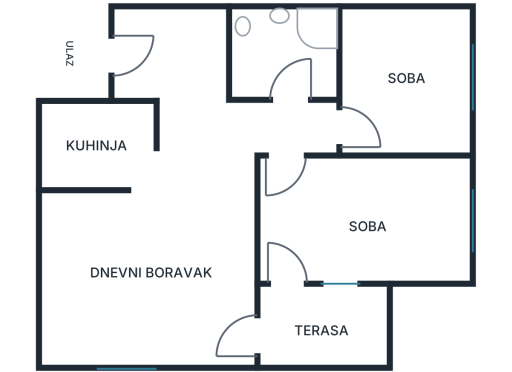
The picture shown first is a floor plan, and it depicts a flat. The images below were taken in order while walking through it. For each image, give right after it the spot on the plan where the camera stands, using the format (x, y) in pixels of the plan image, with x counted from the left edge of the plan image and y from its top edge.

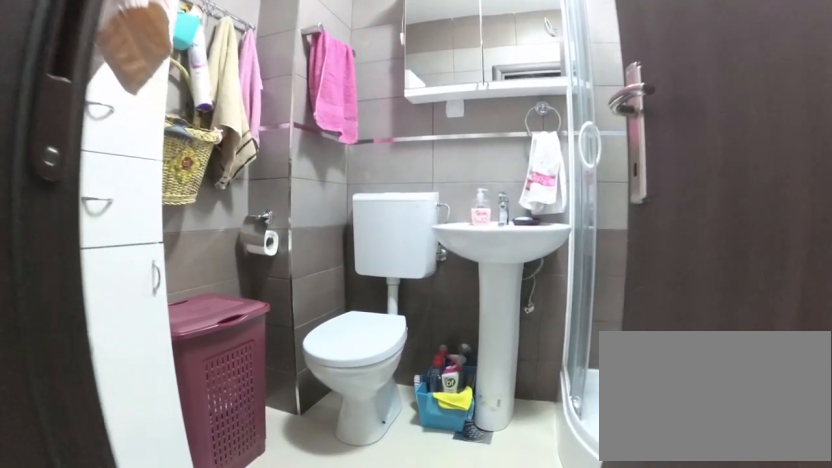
(297, 130)
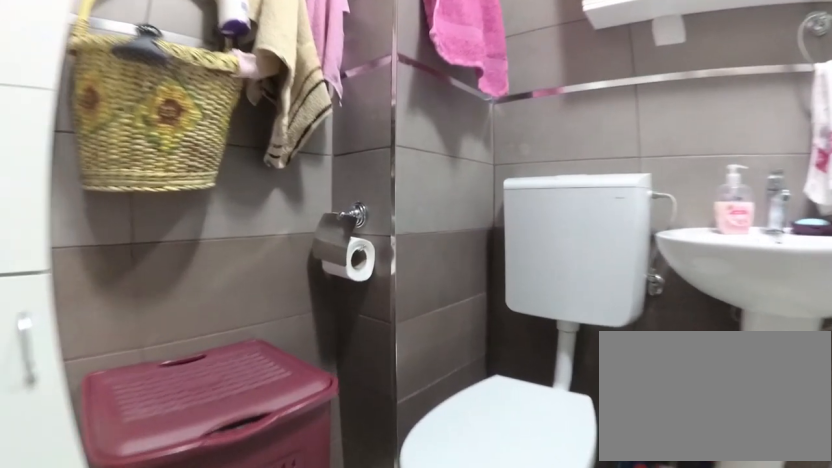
(275, 78)
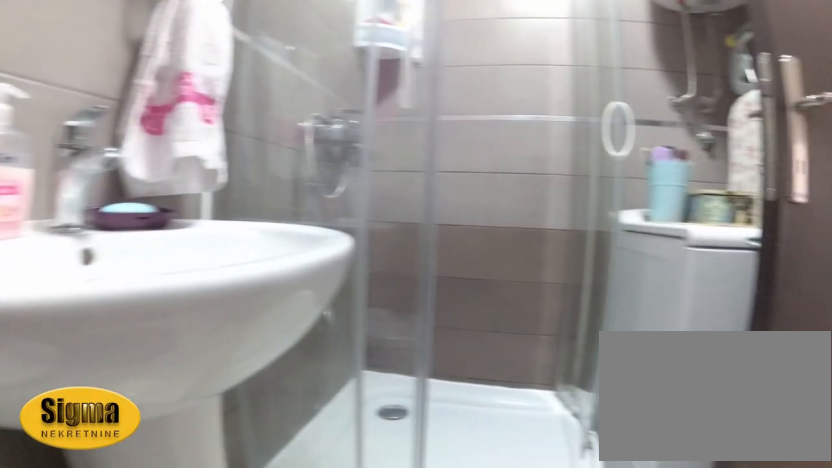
(250, 56)
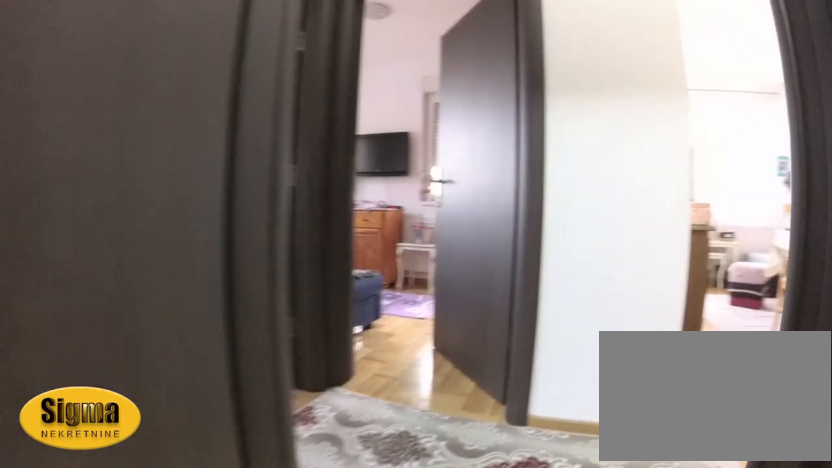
(291, 65)
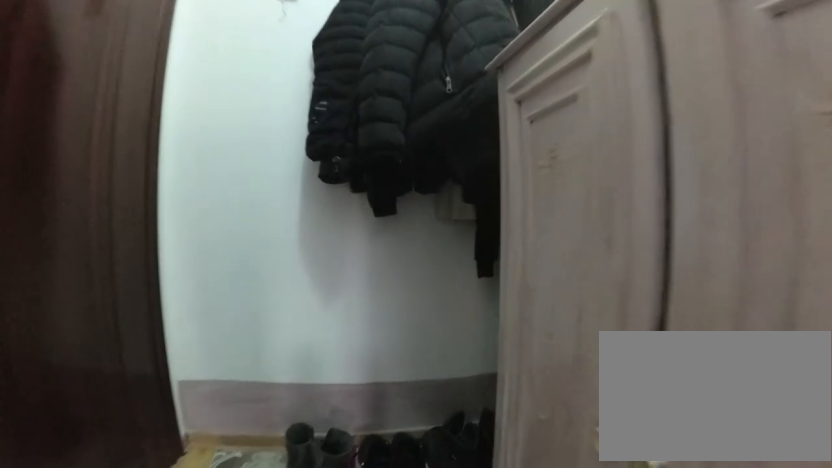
(205, 90)
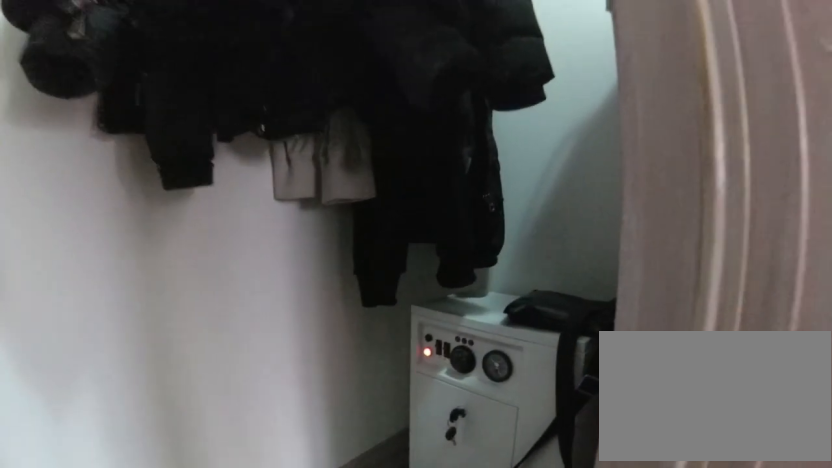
(198, 65)
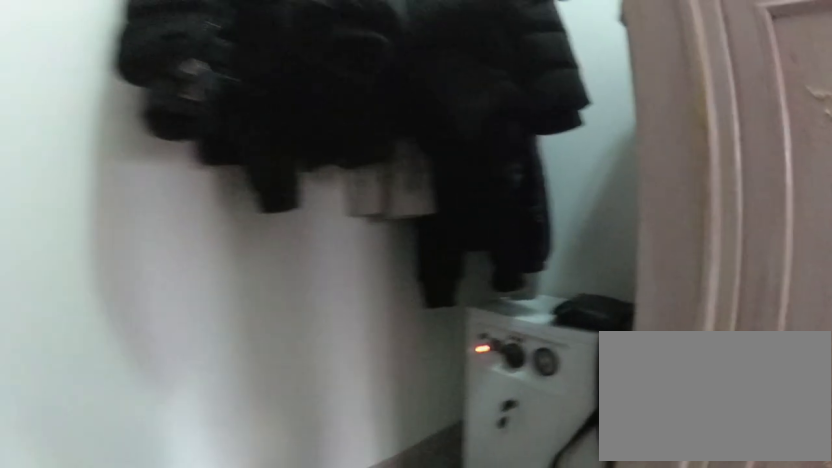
(197, 66)
